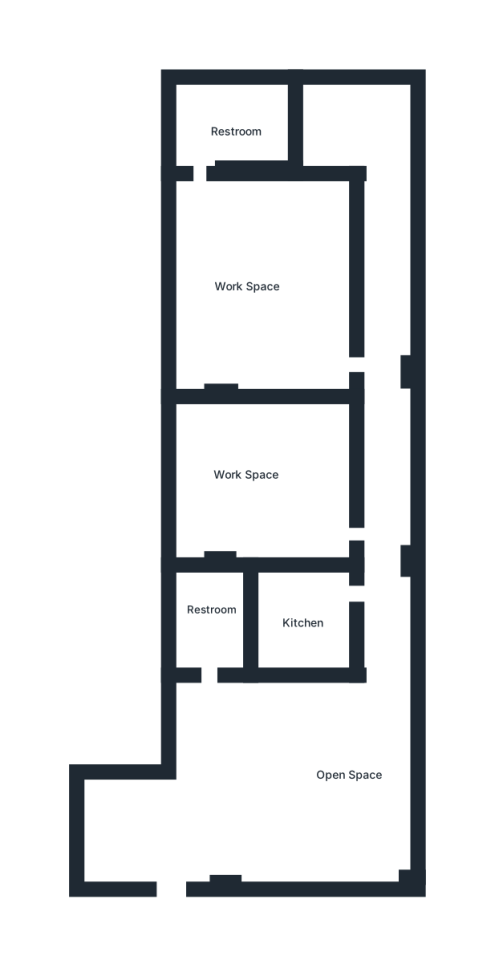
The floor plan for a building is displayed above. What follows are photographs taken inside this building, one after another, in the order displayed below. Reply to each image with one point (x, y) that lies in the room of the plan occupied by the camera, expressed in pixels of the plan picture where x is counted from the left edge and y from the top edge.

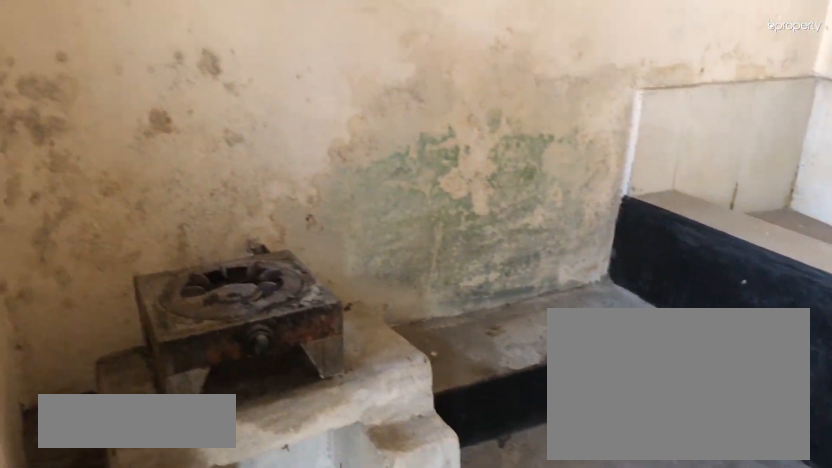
(302, 617)
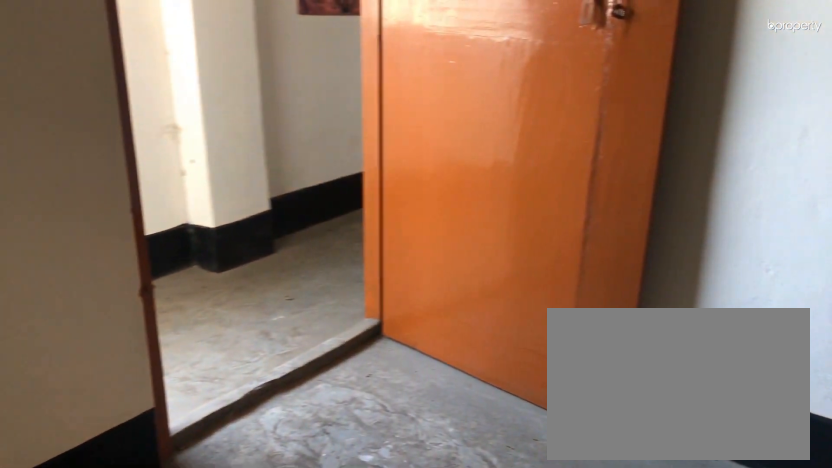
(243, 486)
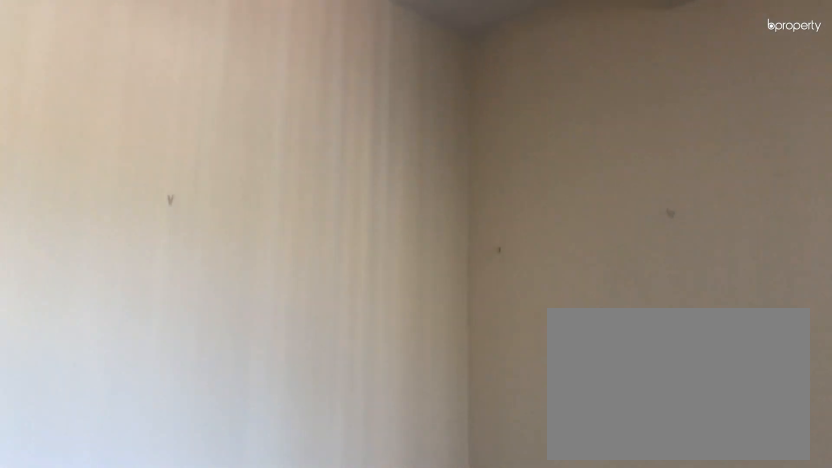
(243, 486)
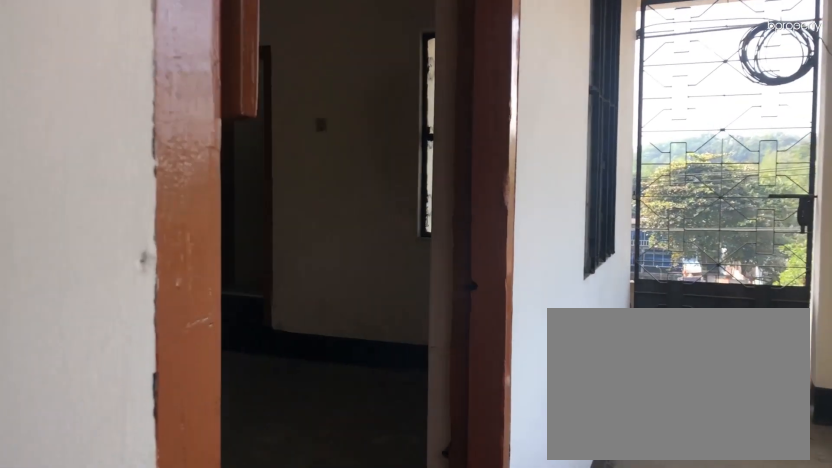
(372, 360)
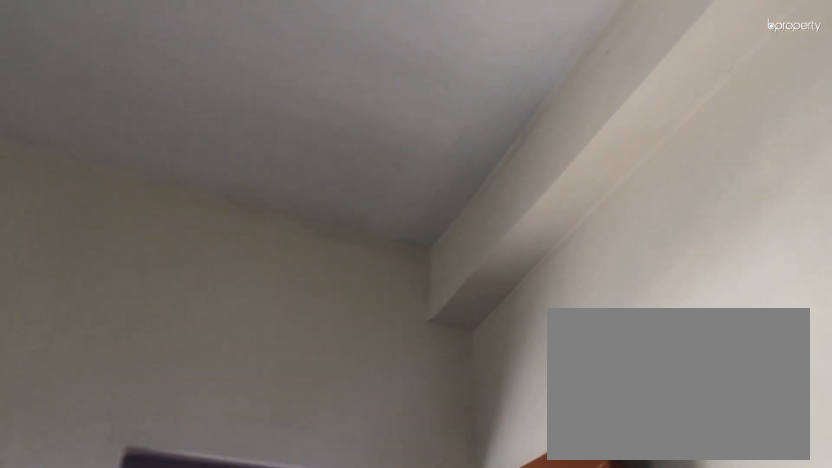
(243, 281)
